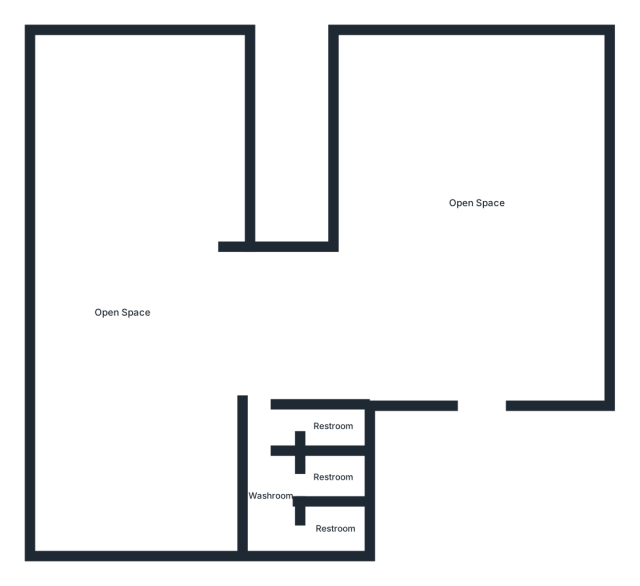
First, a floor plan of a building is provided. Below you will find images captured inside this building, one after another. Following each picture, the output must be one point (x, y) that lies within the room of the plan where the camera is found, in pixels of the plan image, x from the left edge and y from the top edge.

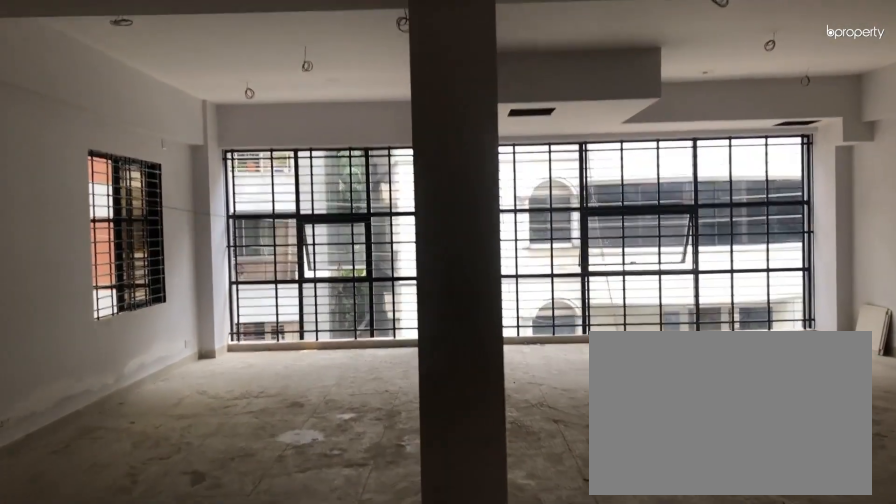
(482, 305)
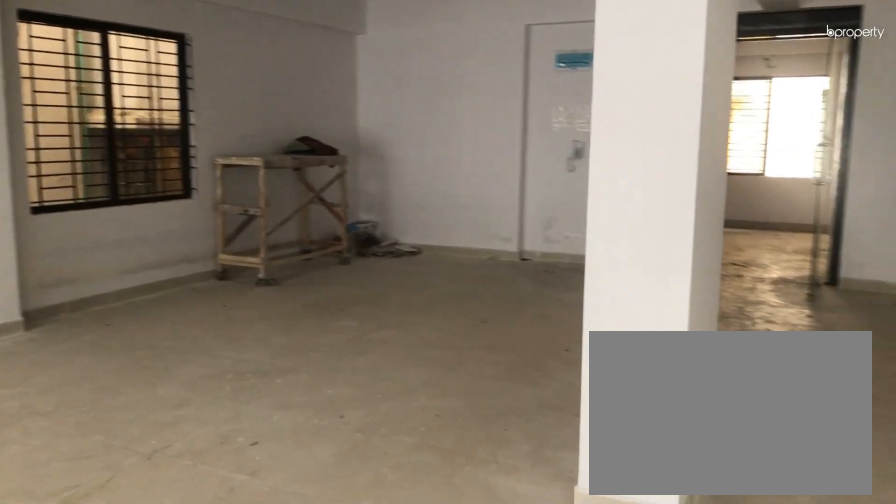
(478, 205)
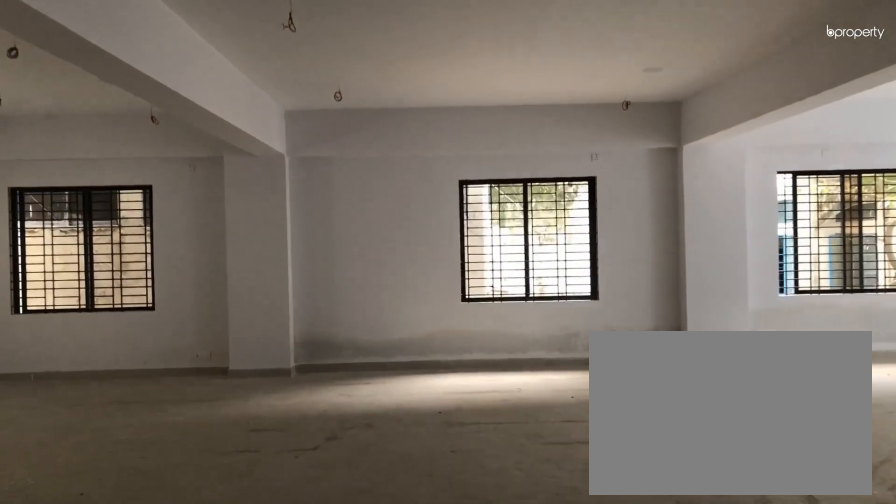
(124, 313)
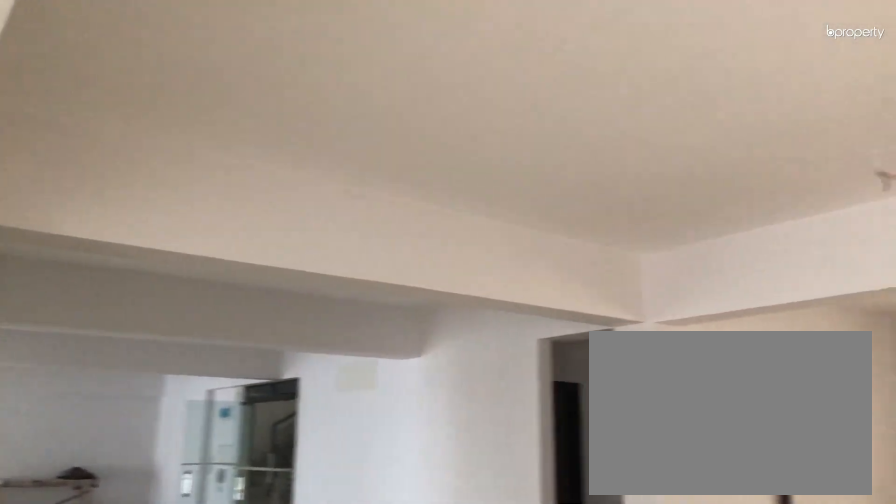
(124, 313)
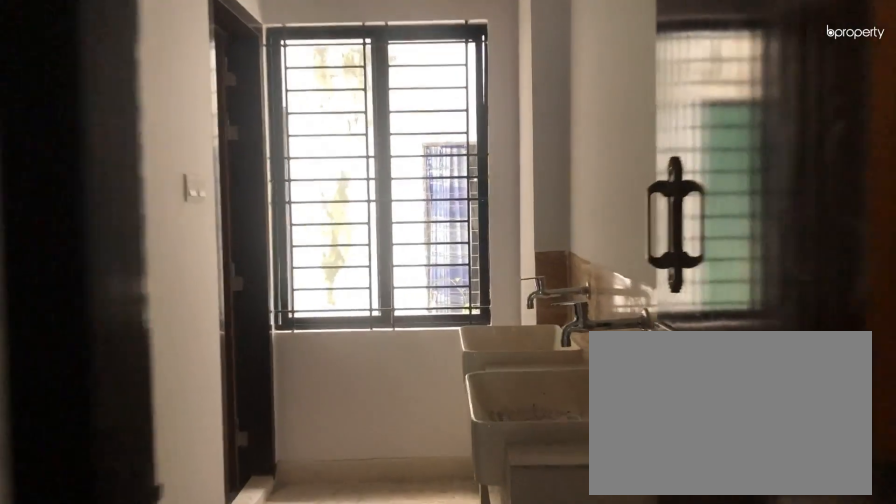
(269, 496)
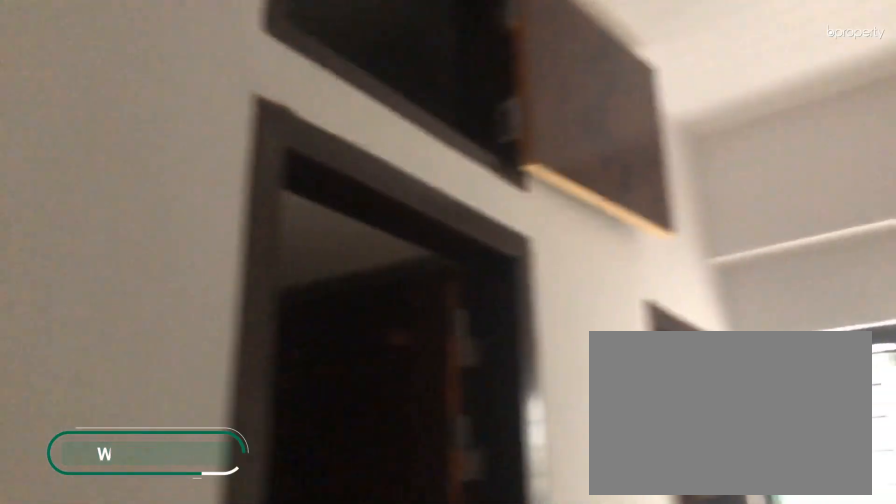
(269, 496)
